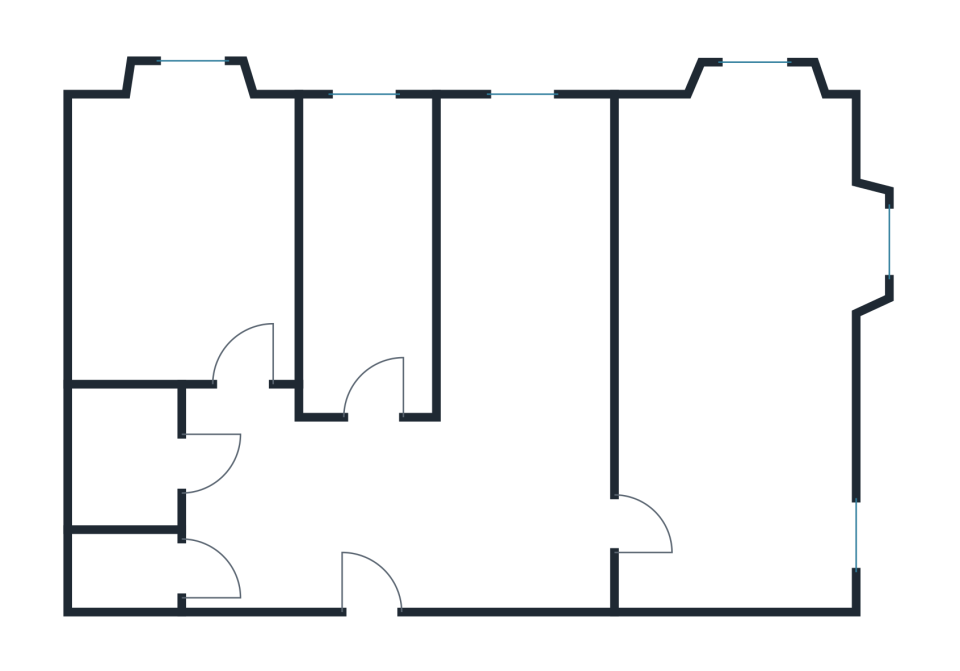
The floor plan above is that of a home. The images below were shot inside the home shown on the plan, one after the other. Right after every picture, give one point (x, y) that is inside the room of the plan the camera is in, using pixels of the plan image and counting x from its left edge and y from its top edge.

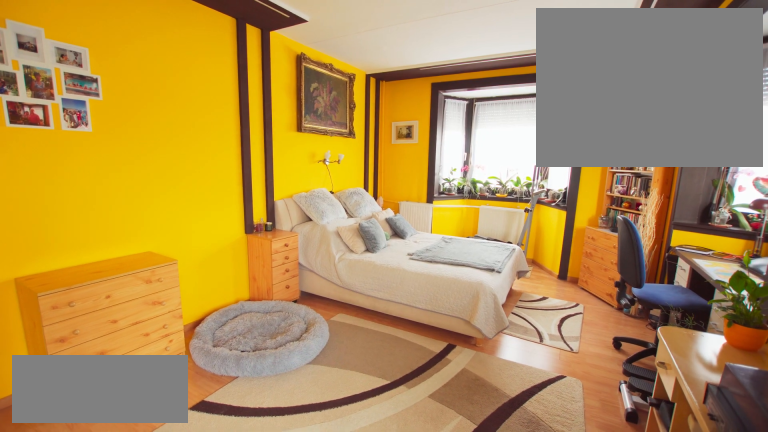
(739, 356)
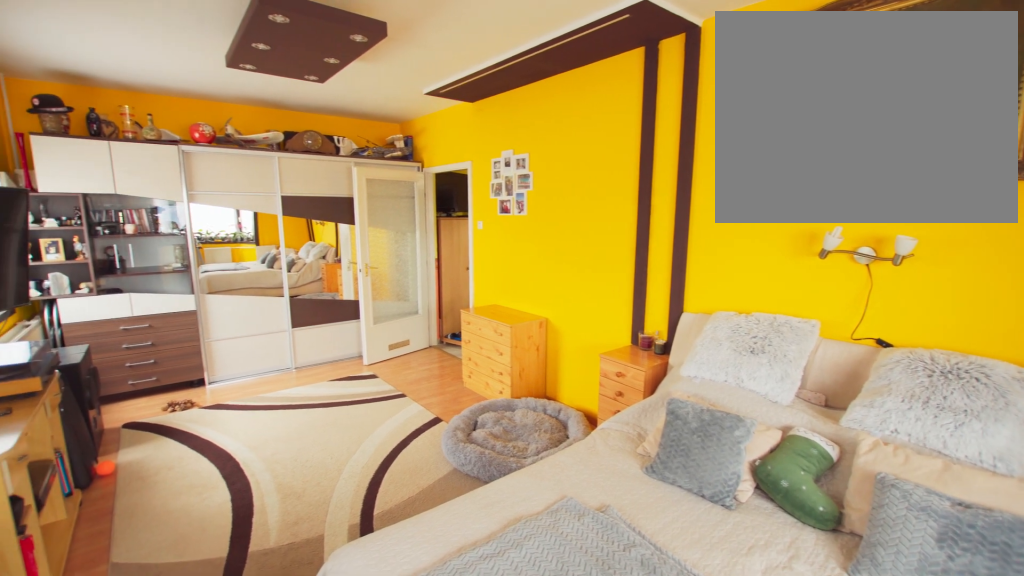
(737, 355)
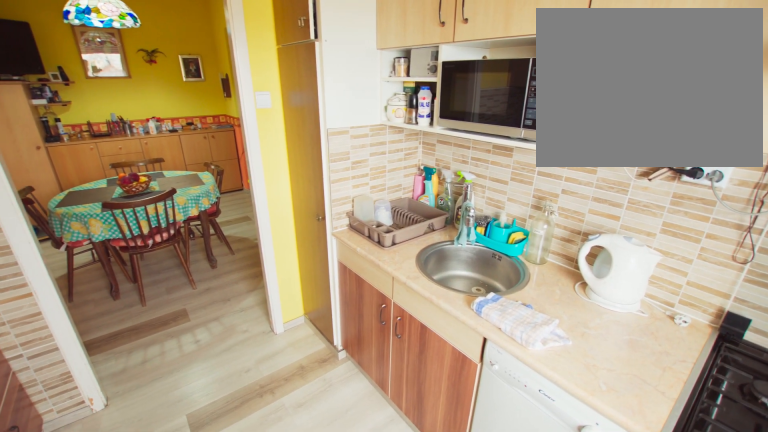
(529, 262)
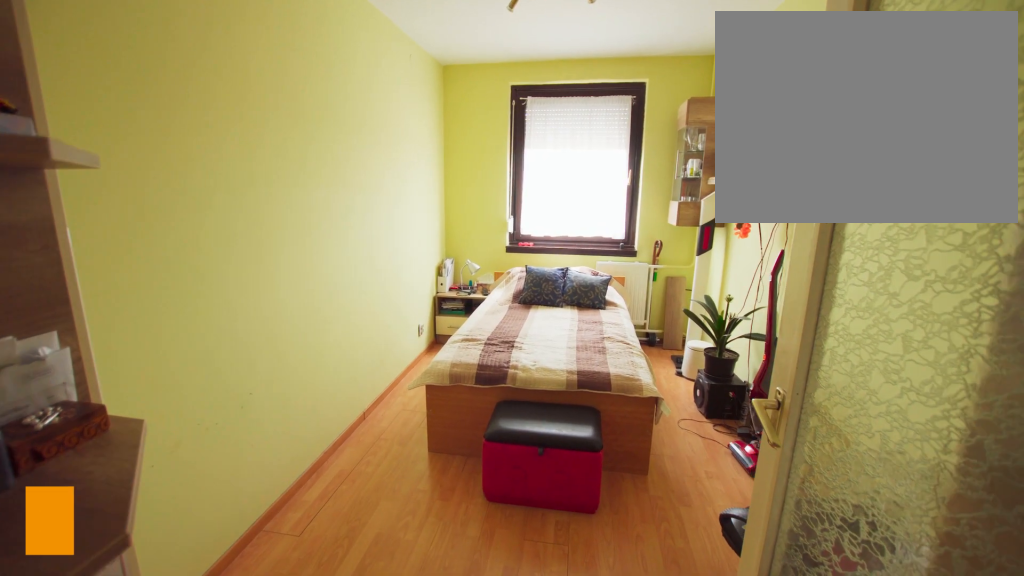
(364, 262)
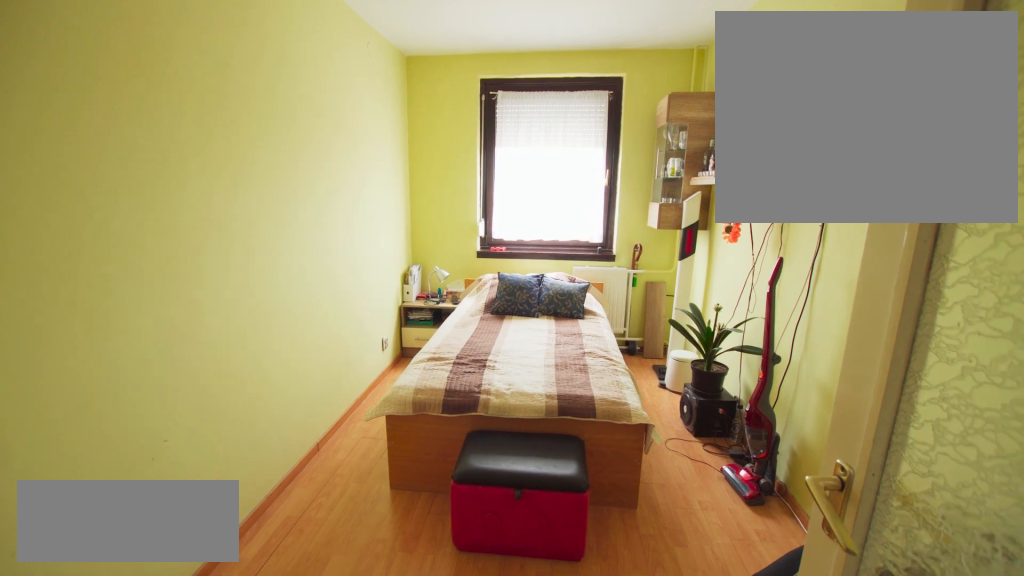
(366, 261)
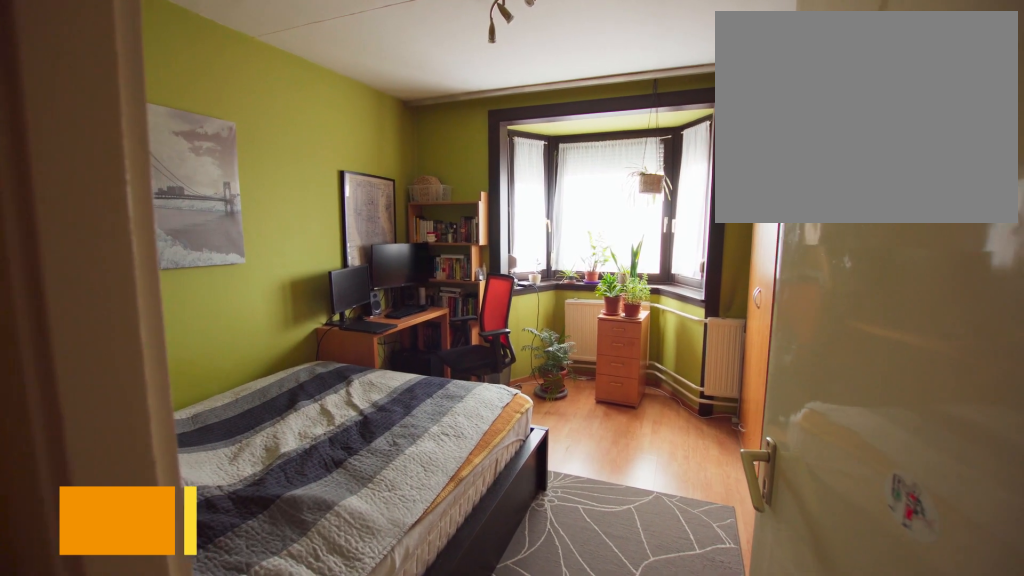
(187, 263)
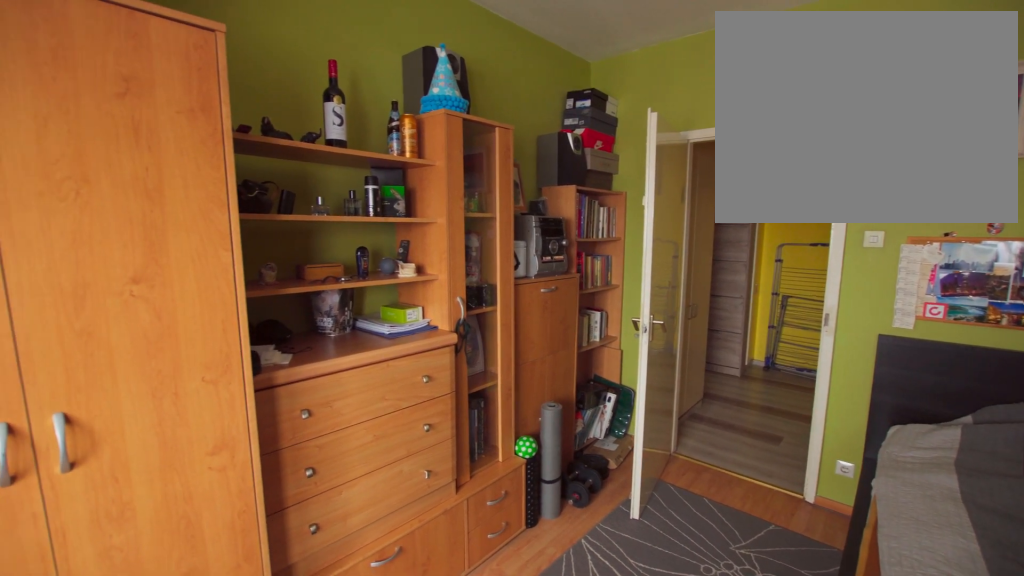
(188, 263)
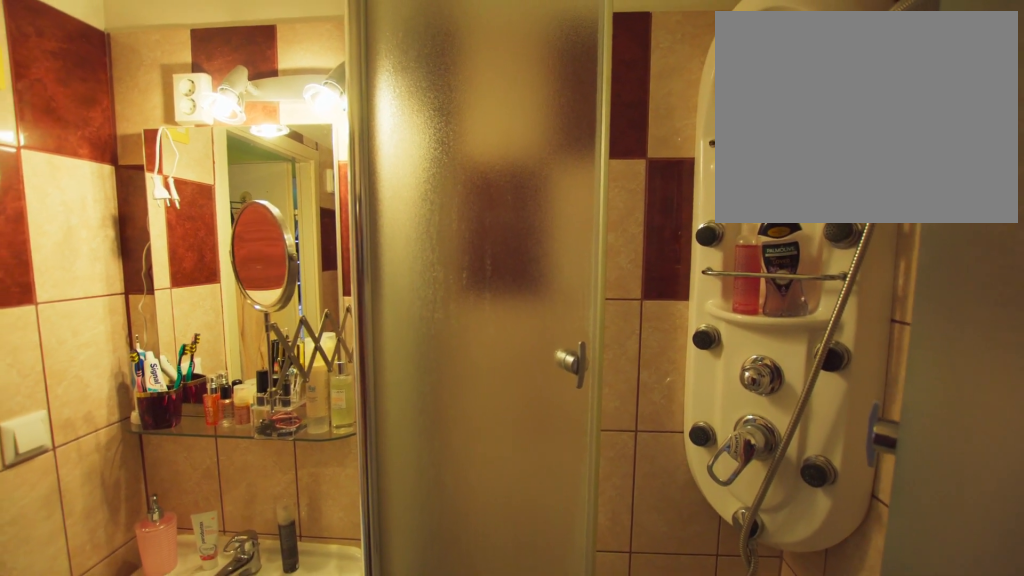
(129, 455)
